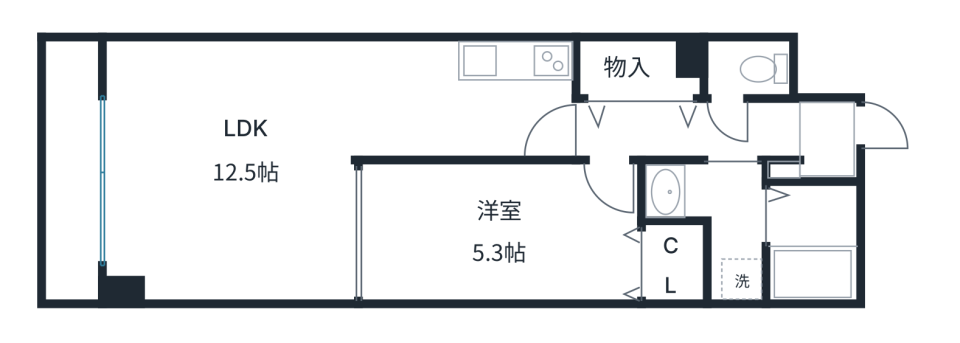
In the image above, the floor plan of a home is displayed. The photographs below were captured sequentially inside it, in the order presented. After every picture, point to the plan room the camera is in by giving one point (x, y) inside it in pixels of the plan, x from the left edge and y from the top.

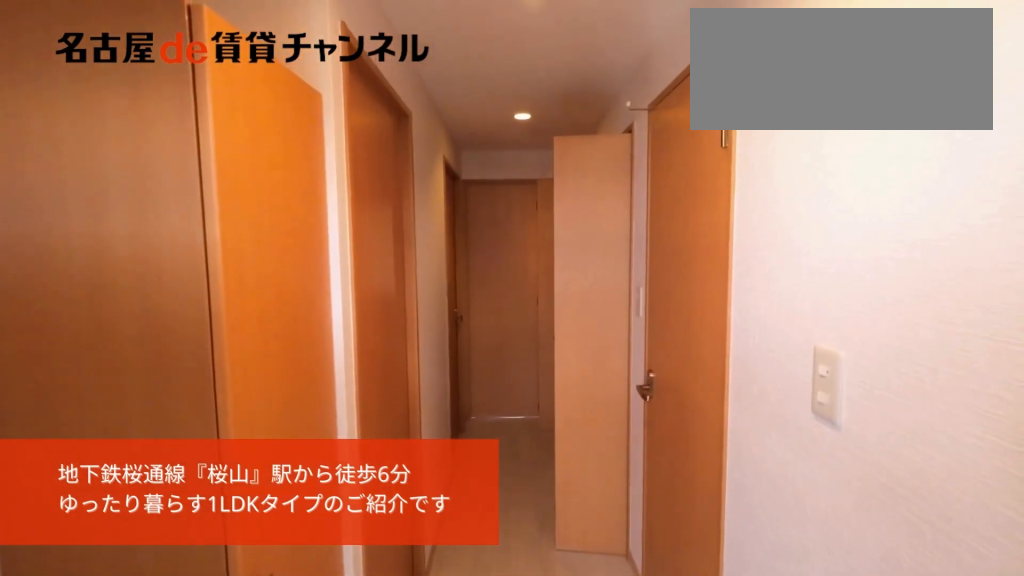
(827, 140)
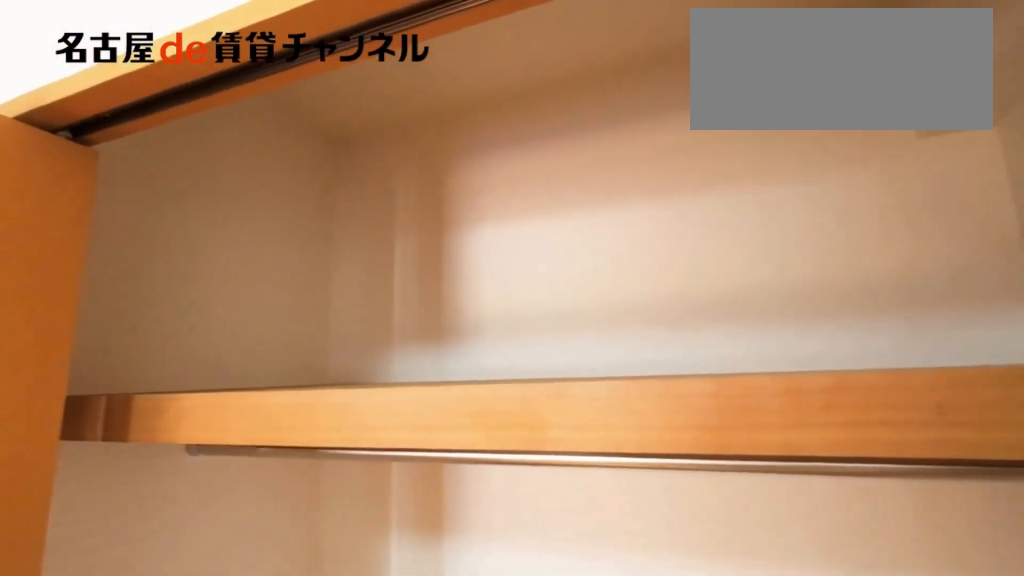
(670, 264)
